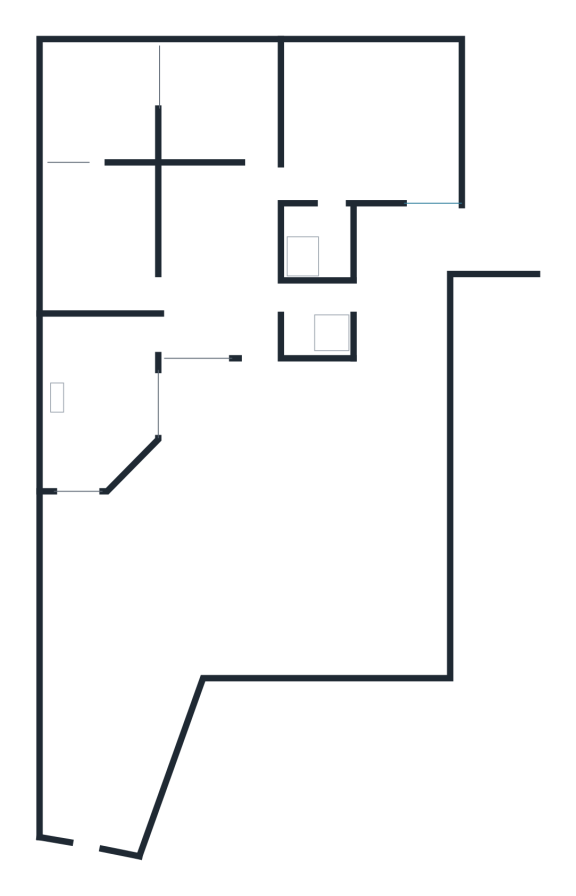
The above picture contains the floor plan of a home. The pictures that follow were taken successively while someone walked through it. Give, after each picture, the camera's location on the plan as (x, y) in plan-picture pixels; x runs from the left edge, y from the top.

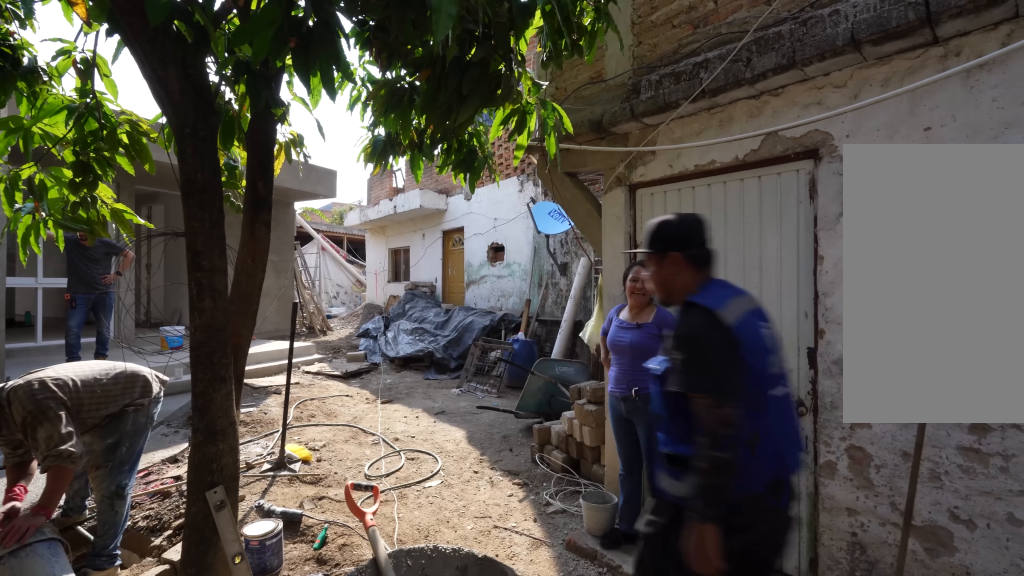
(91, 645)
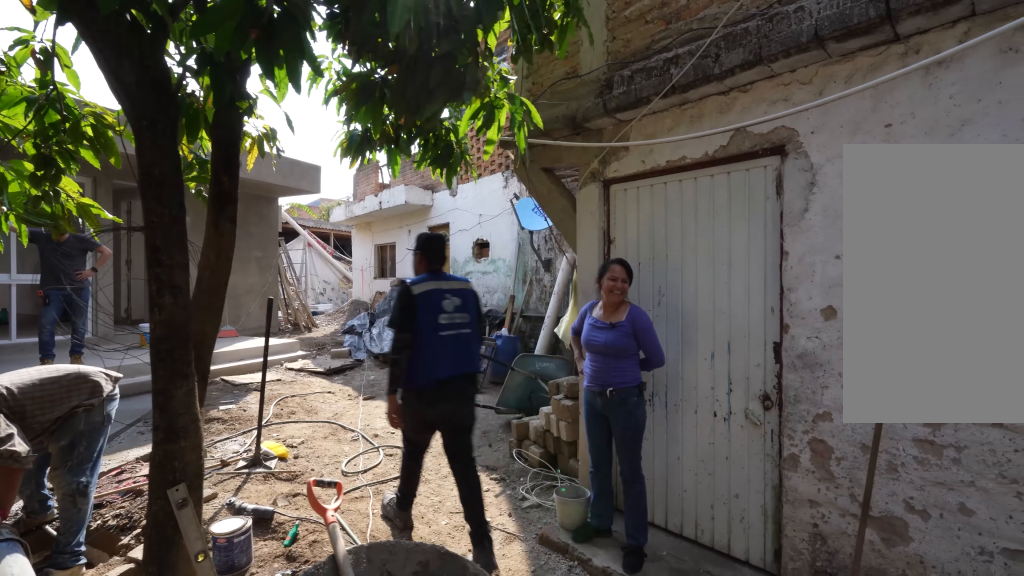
(91, 645)
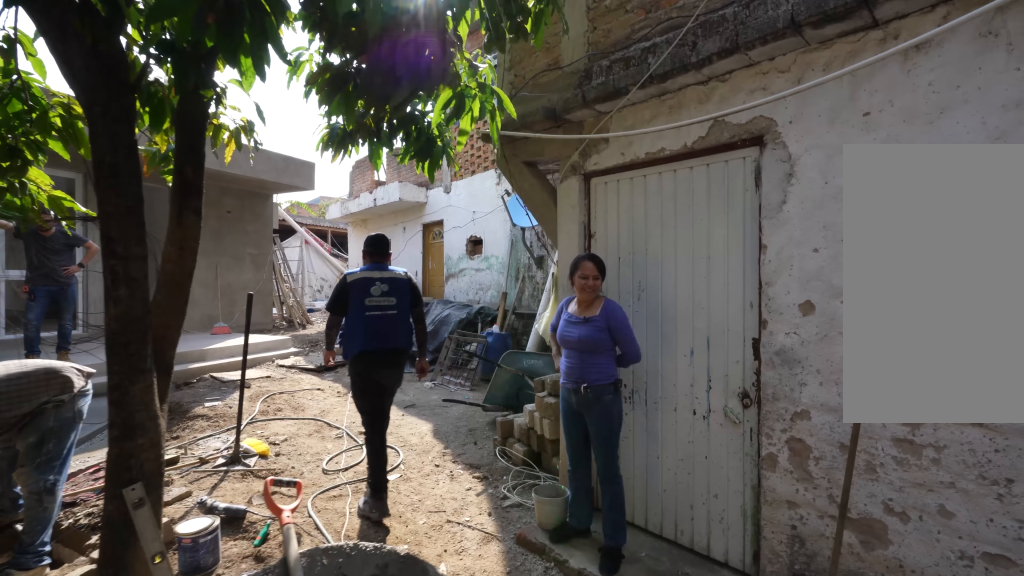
(91, 645)
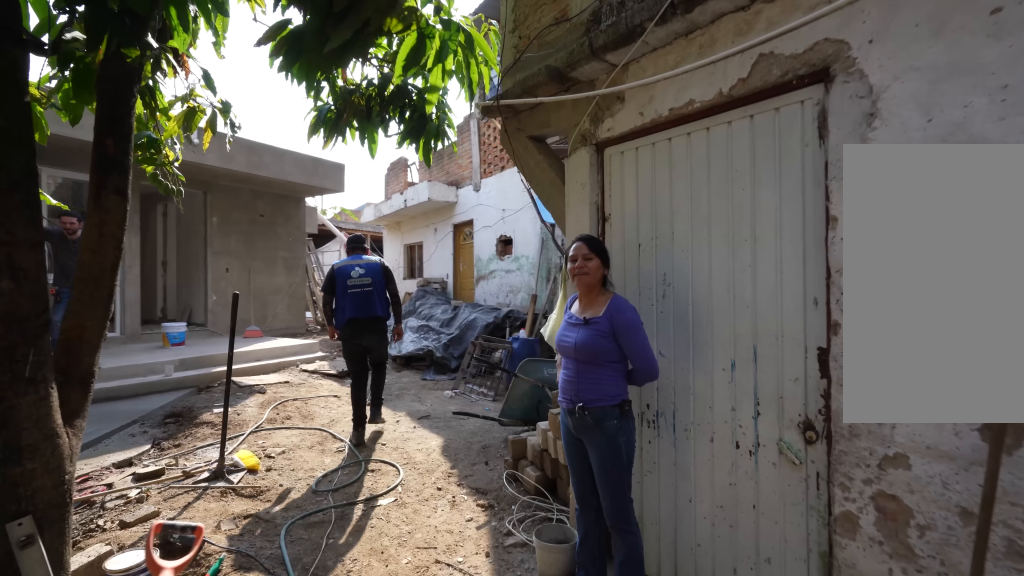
(110, 641)
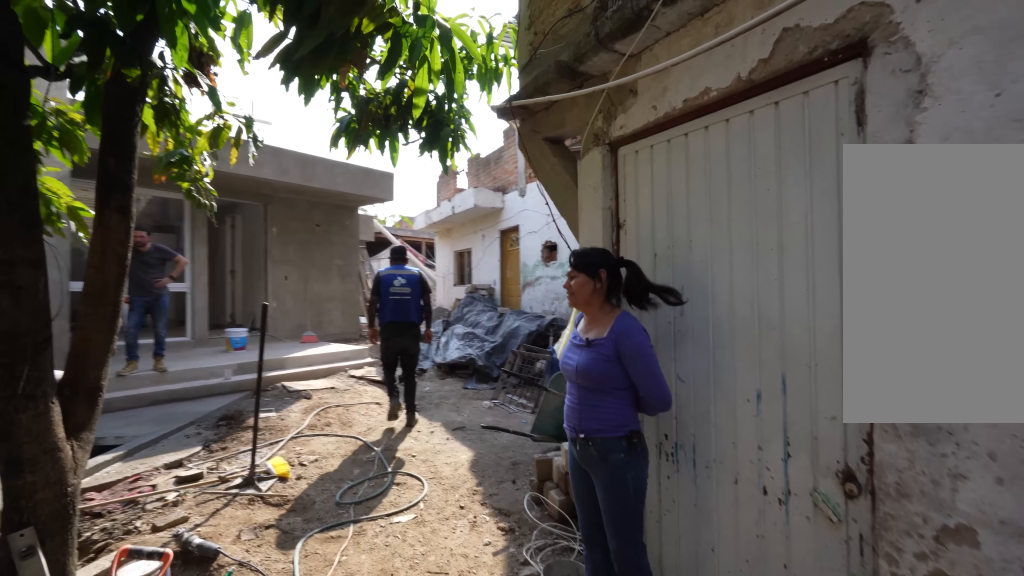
(117, 641)
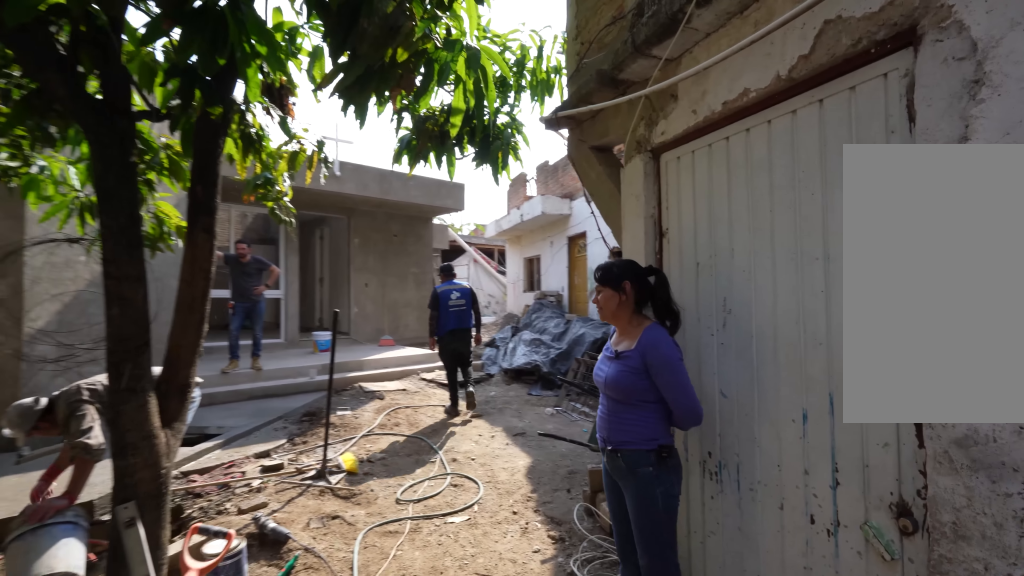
(131, 644)
